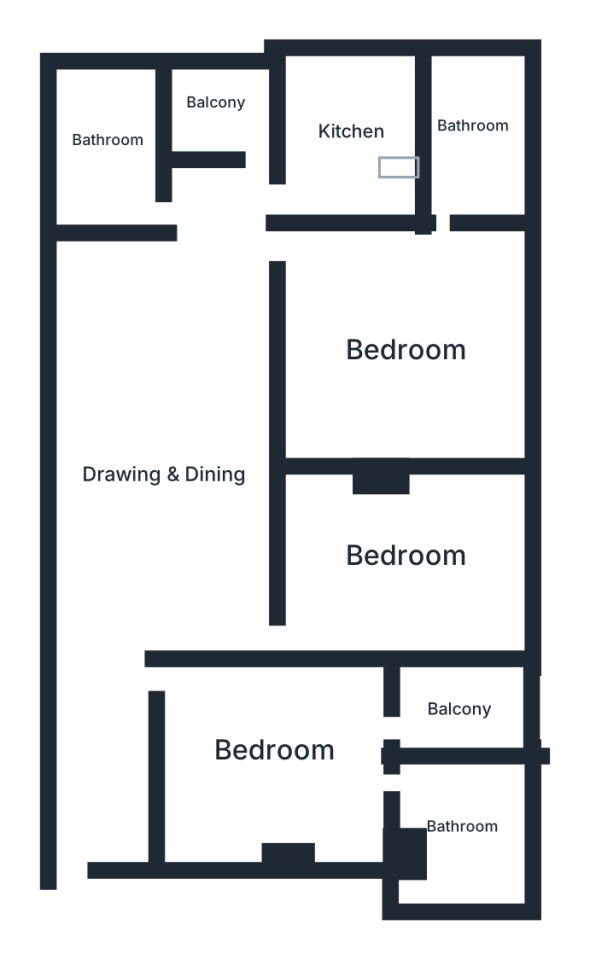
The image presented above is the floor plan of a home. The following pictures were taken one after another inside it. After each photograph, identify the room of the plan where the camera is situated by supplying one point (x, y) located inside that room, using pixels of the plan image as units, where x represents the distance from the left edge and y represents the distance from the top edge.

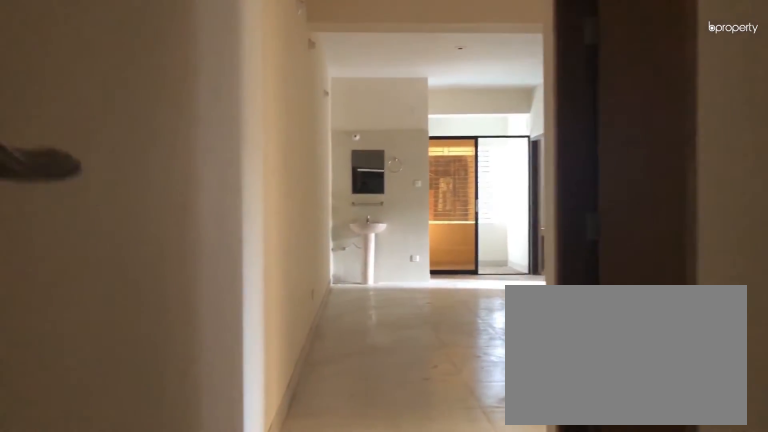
(82, 728)
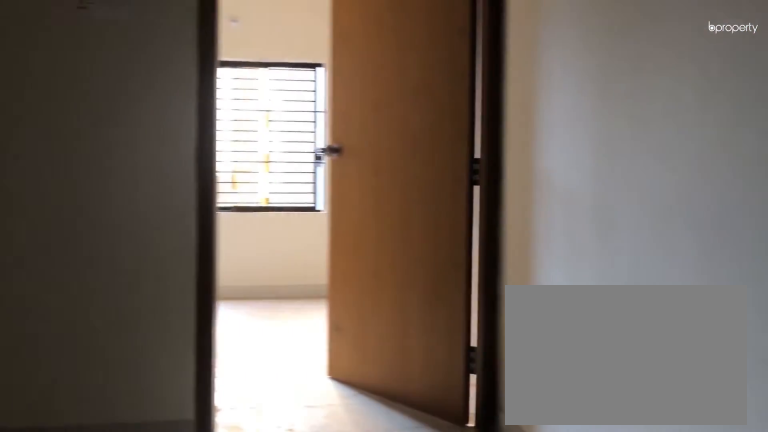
(164, 469)
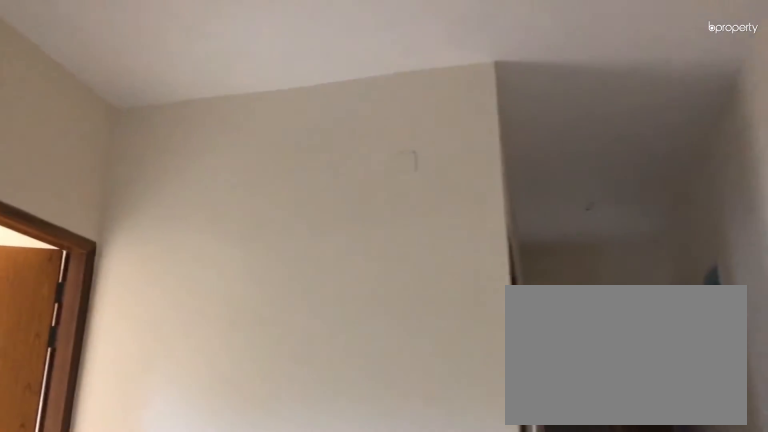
(164, 469)
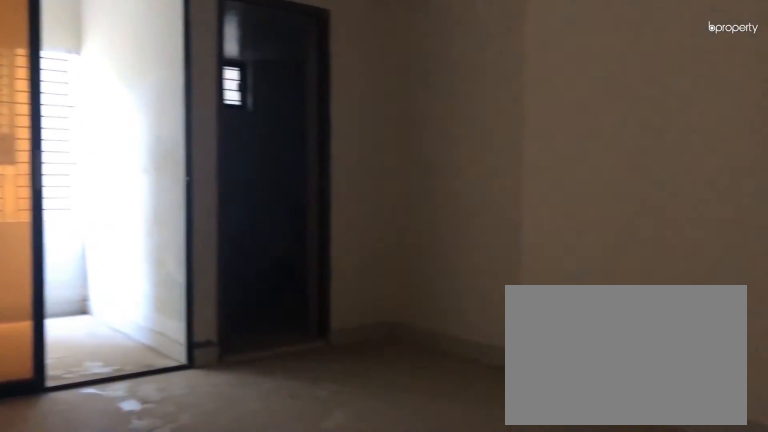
(274, 753)
